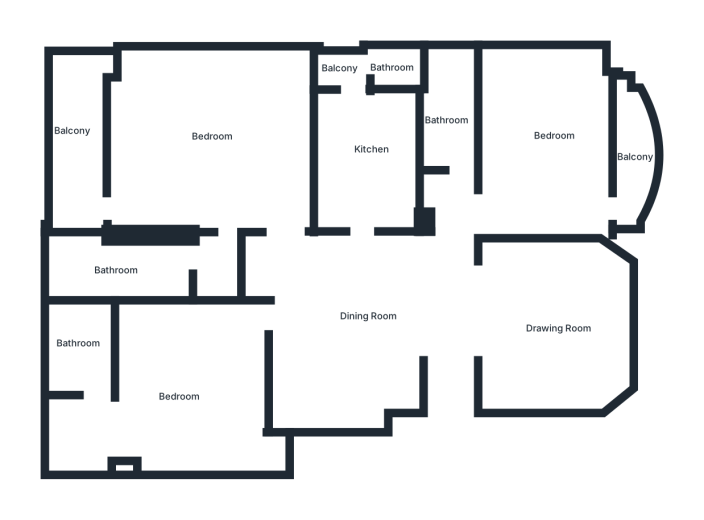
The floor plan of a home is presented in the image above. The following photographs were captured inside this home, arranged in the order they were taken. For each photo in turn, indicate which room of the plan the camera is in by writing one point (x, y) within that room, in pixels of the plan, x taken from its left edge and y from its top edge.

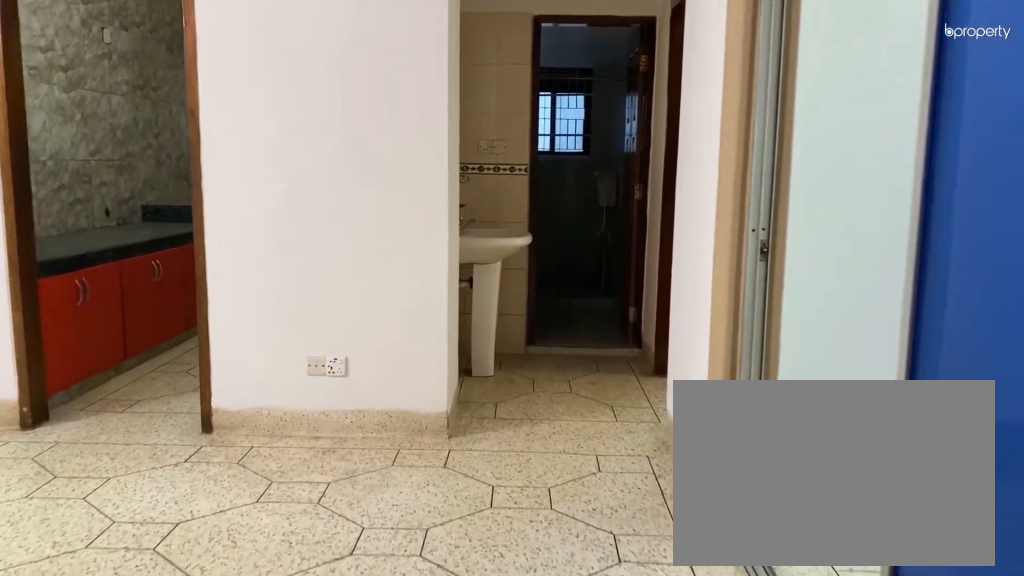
(449, 345)
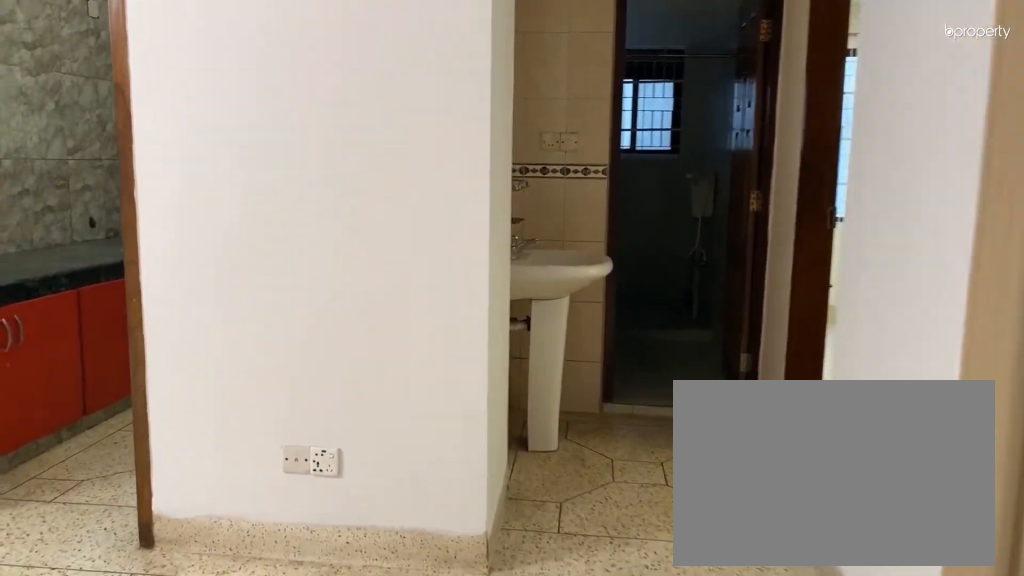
(449, 345)
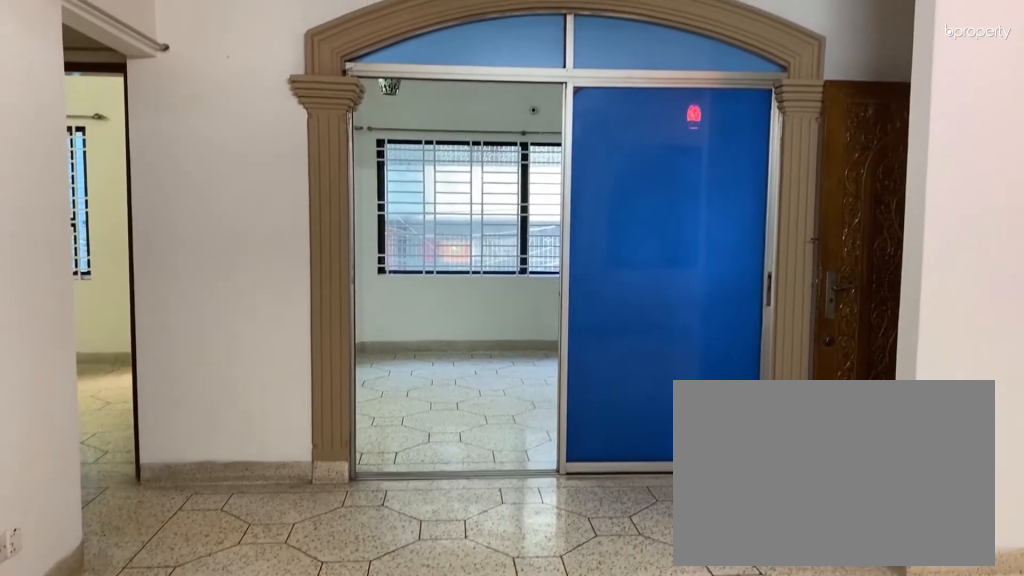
(348, 321)
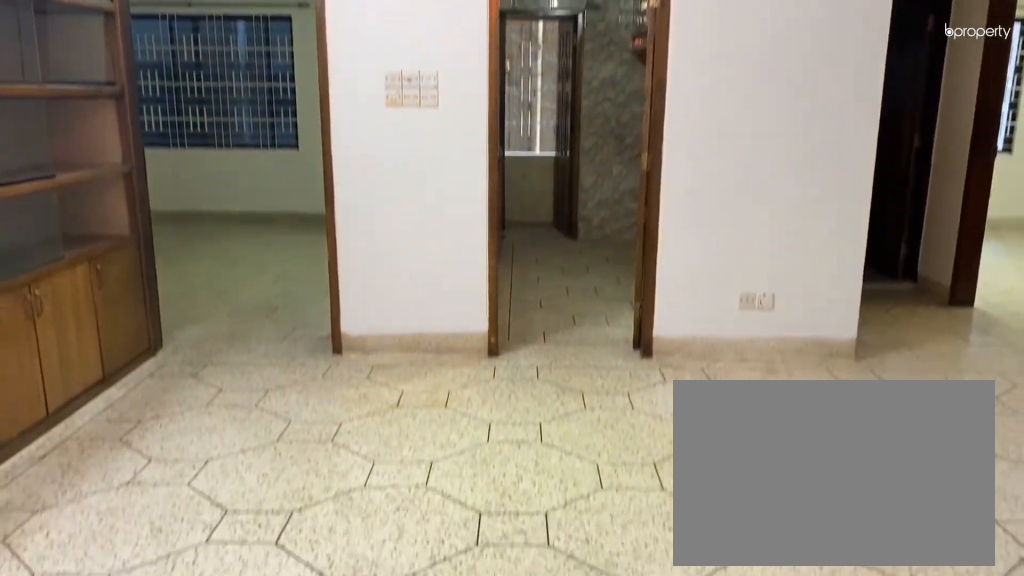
(348, 321)
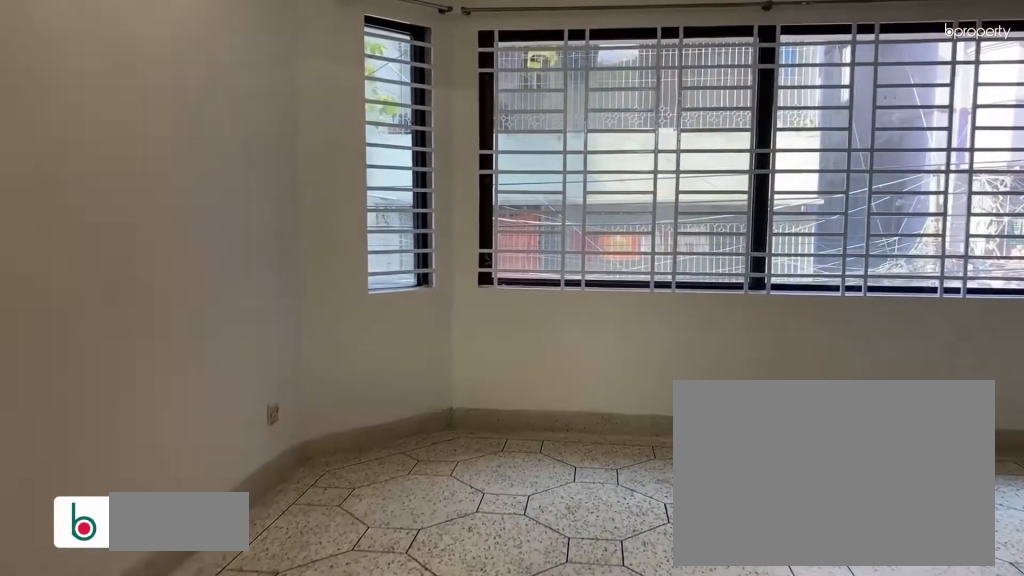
(496, 326)
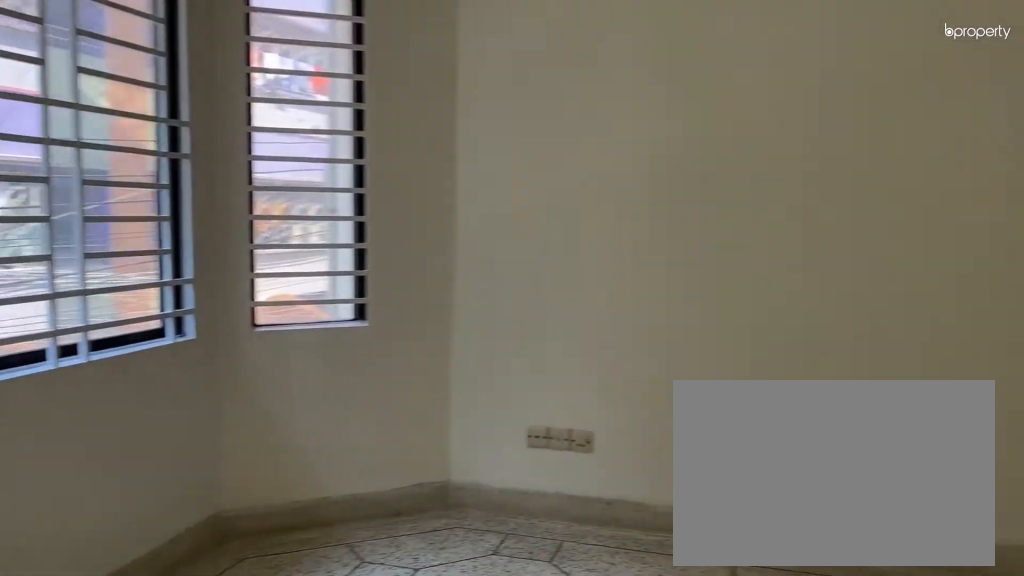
(561, 325)
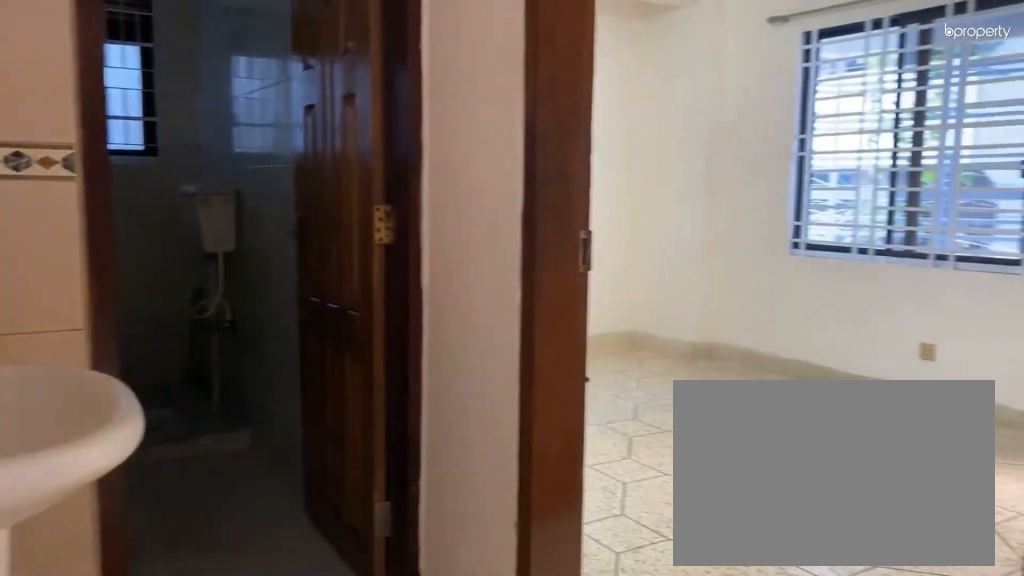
(448, 208)
